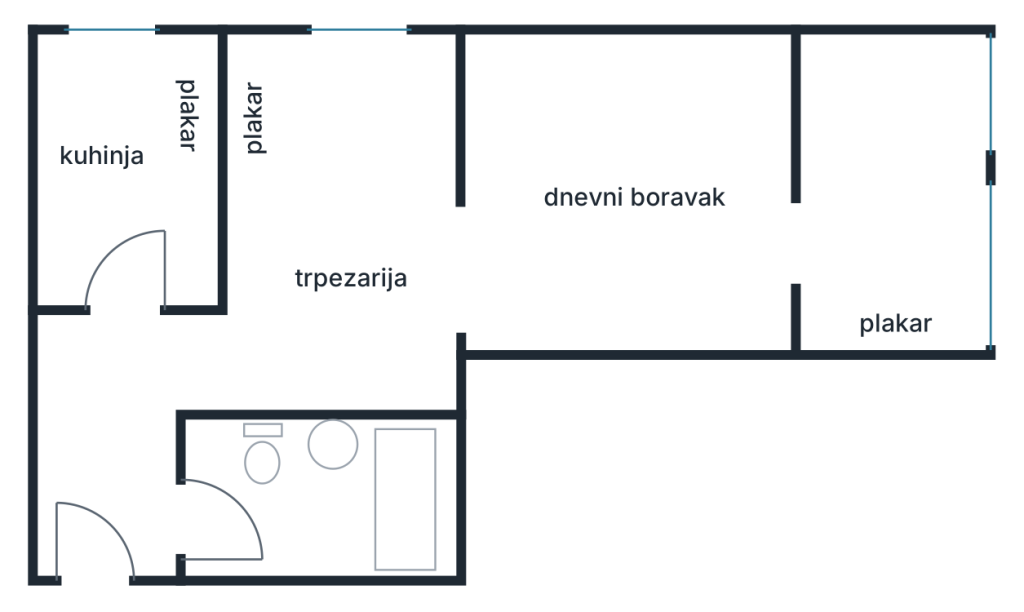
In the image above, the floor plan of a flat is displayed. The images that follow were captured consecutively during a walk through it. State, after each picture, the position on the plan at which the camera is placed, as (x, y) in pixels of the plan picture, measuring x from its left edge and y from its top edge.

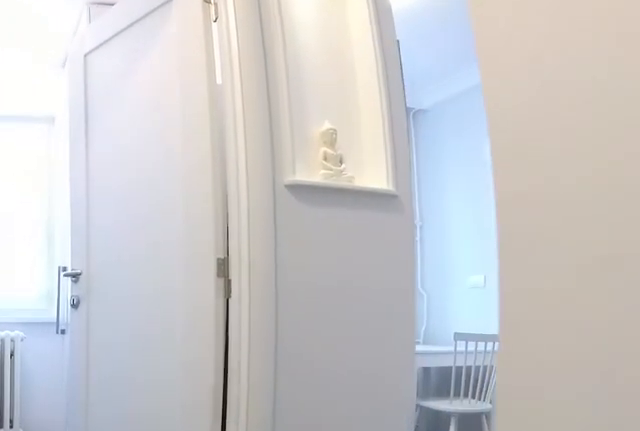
(102, 466)
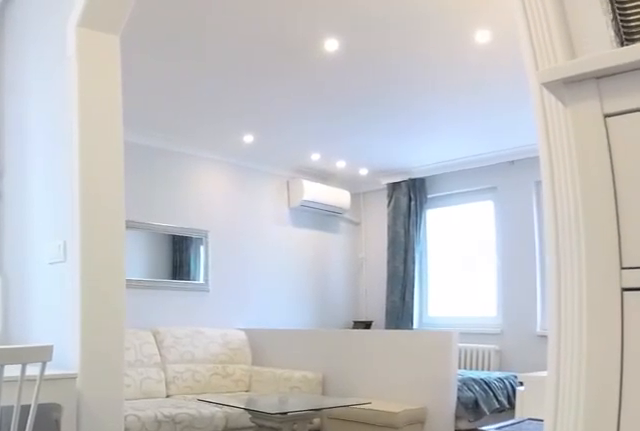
(333, 337)
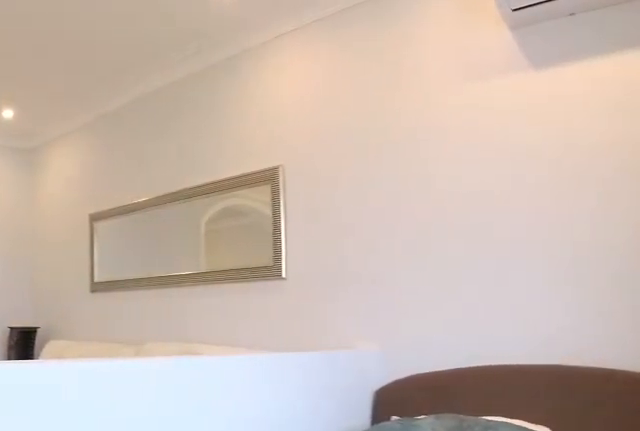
(933, 243)
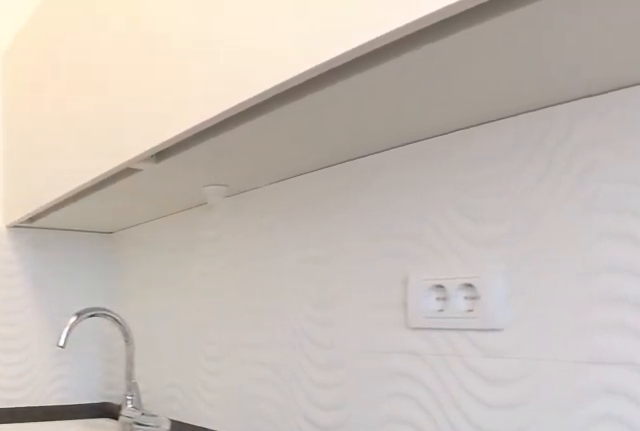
(143, 40)
